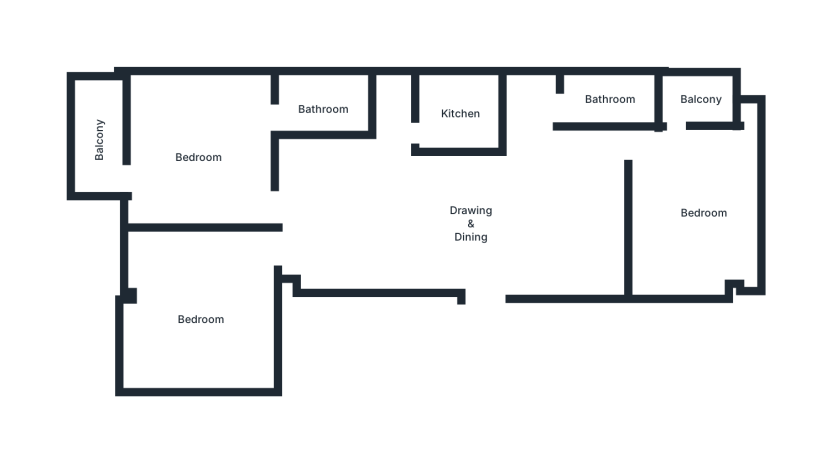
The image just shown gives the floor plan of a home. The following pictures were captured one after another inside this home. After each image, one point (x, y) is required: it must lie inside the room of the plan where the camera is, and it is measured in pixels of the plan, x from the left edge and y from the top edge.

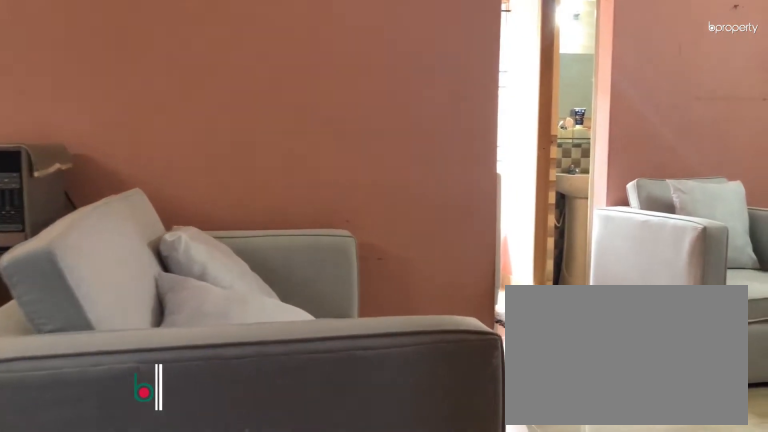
(529, 224)
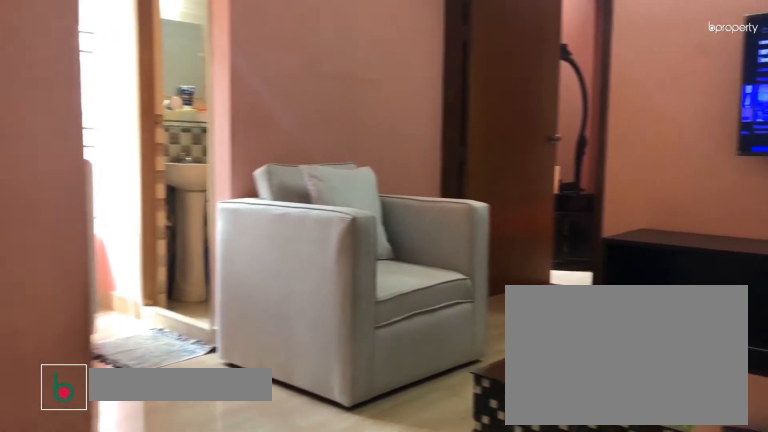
(529, 224)
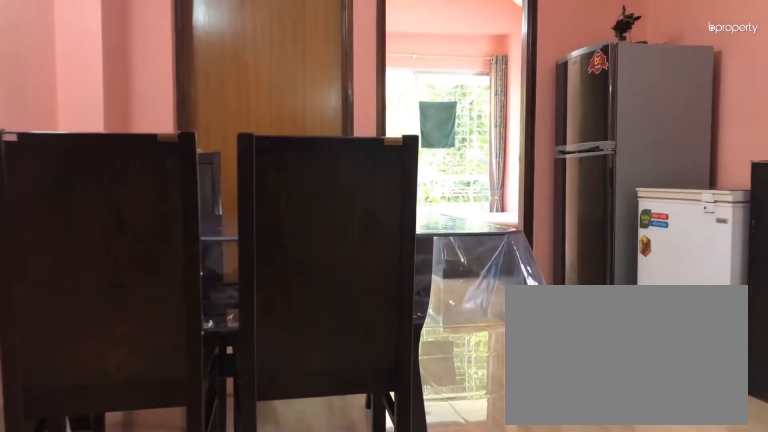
(389, 224)
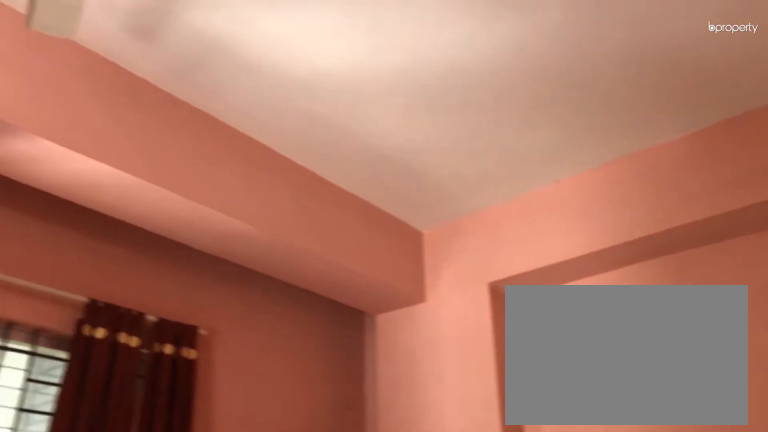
(708, 206)
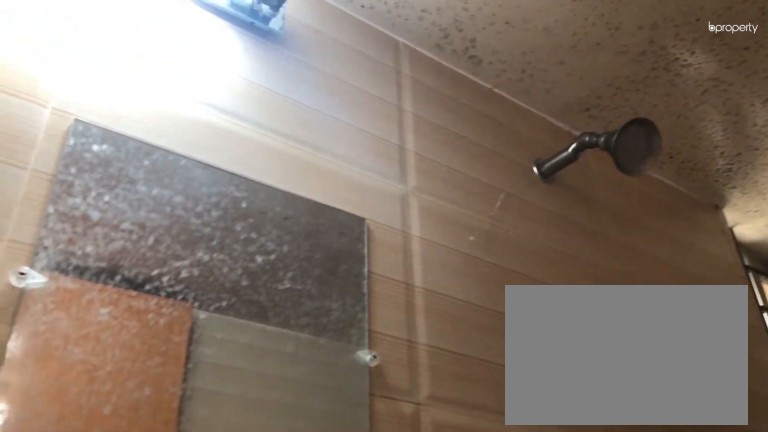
(606, 98)
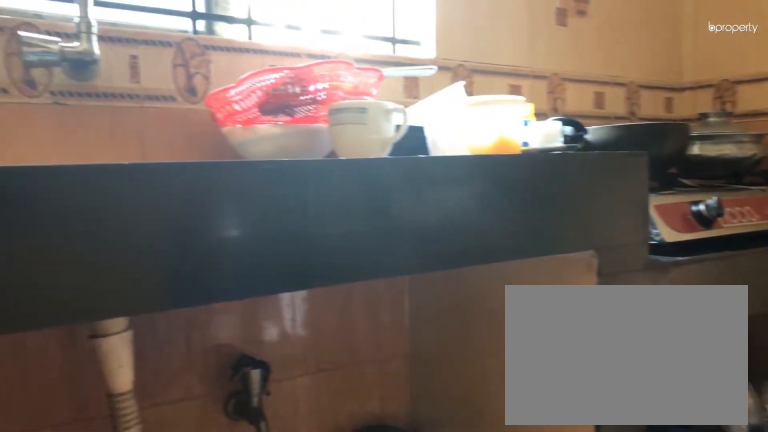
(456, 114)
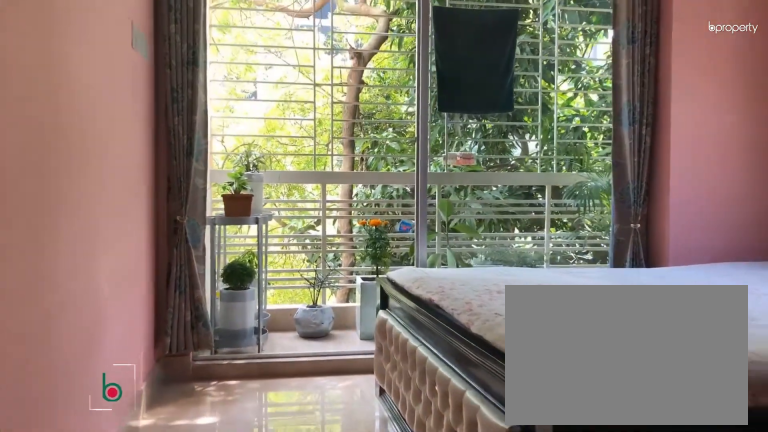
(197, 156)
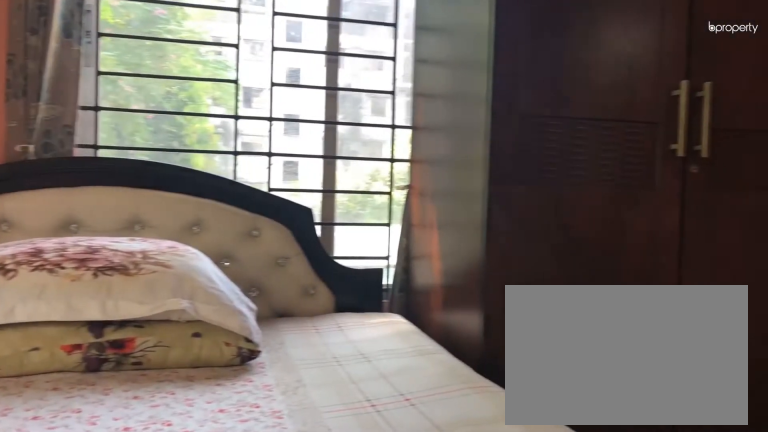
(197, 156)
